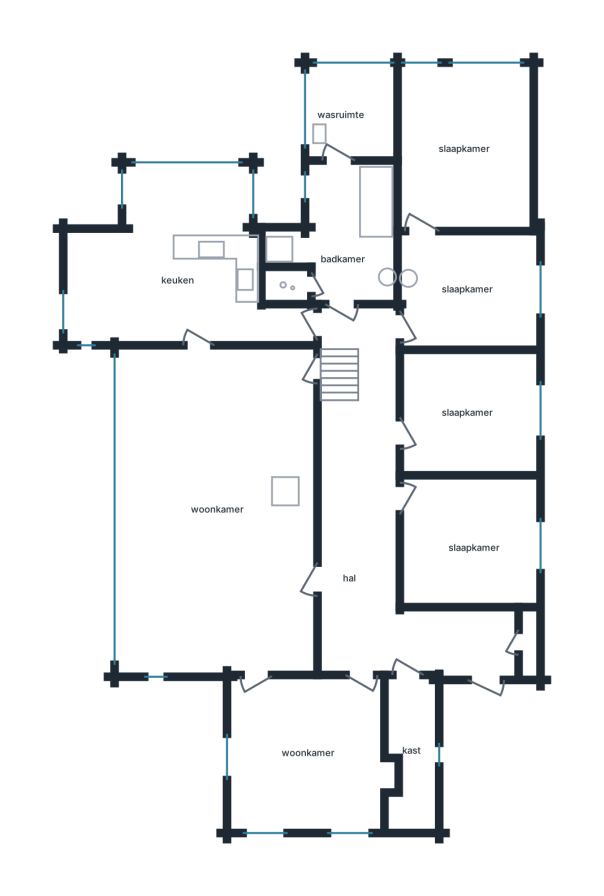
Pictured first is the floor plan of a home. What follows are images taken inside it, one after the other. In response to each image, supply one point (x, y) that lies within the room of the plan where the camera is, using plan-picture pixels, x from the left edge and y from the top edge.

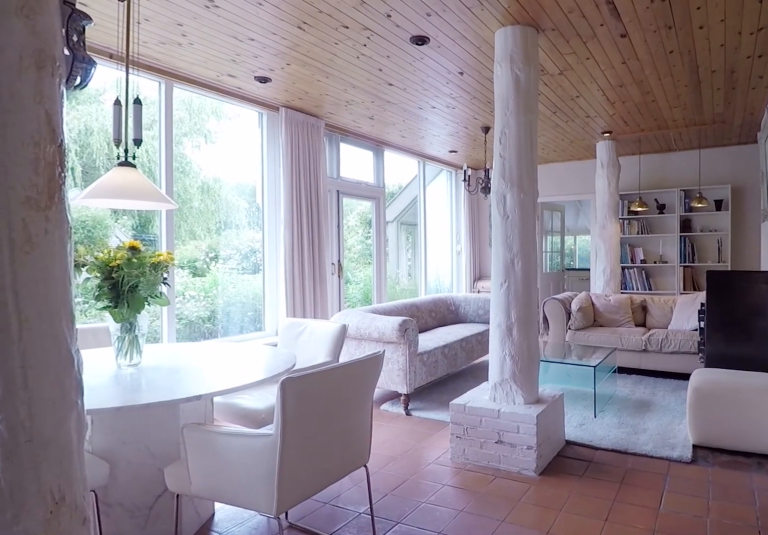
(218, 510)
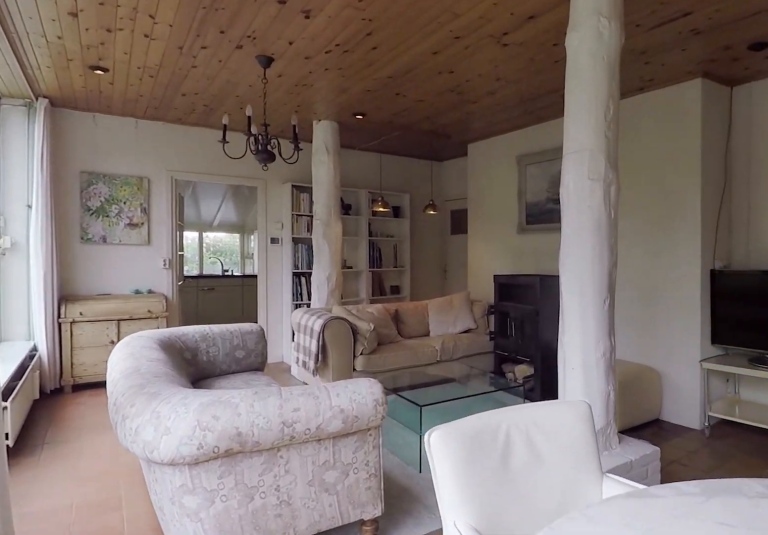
(218, 510)
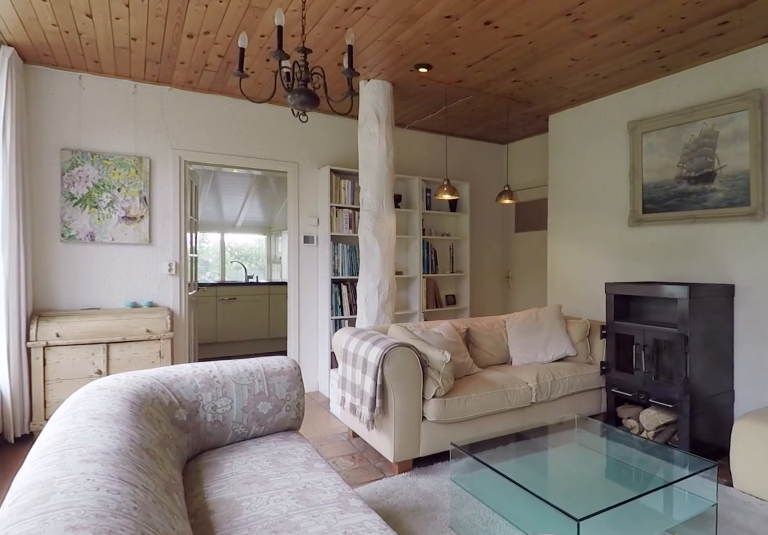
(218, 510)
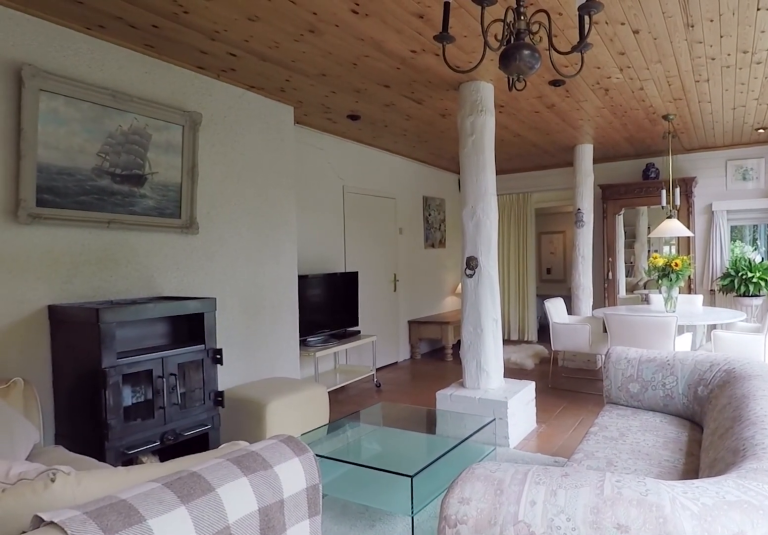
(218, 510)
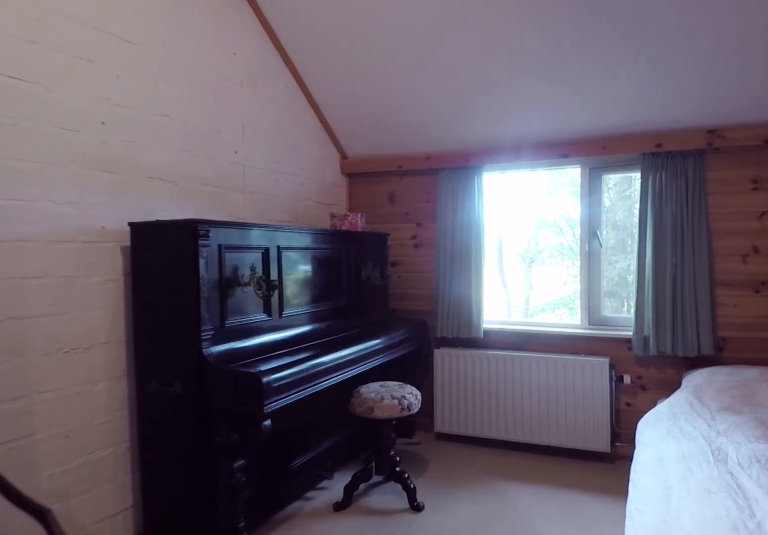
(467, 412)
